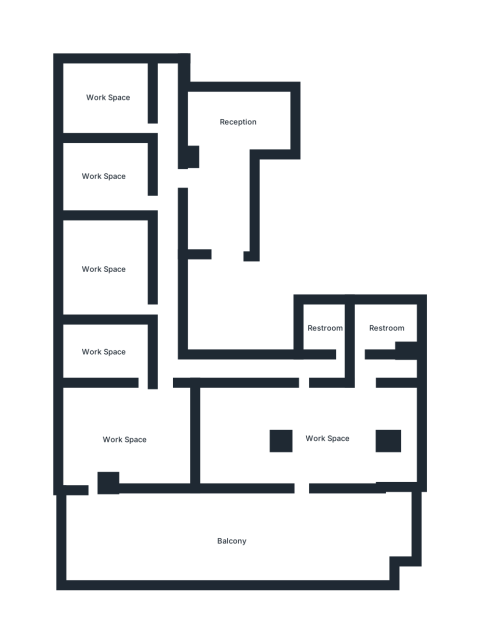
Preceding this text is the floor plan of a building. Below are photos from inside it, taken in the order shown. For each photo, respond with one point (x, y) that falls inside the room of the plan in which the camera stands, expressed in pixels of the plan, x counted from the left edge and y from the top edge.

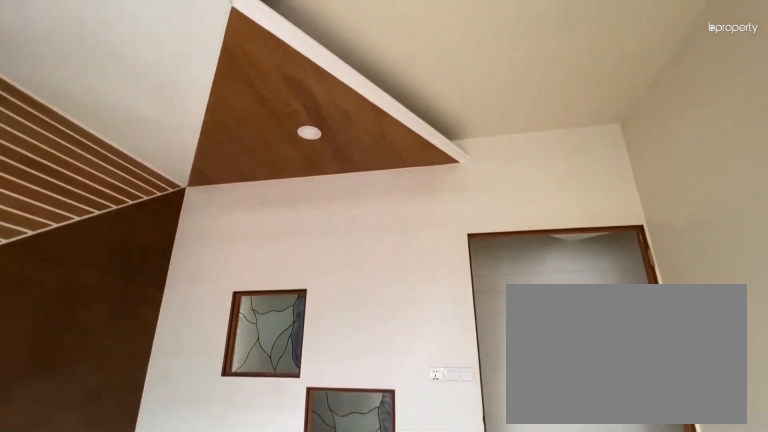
(107, 97)
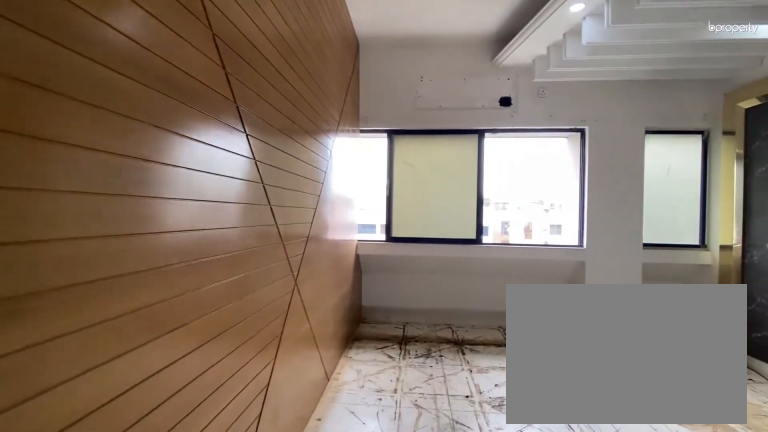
(140, 186)
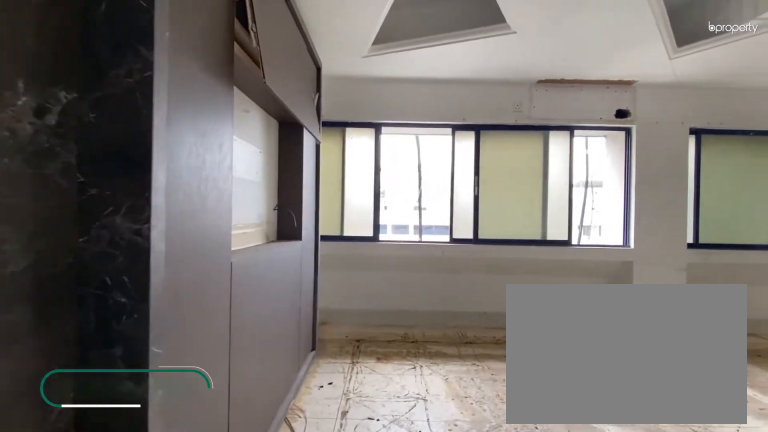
(104, 270)
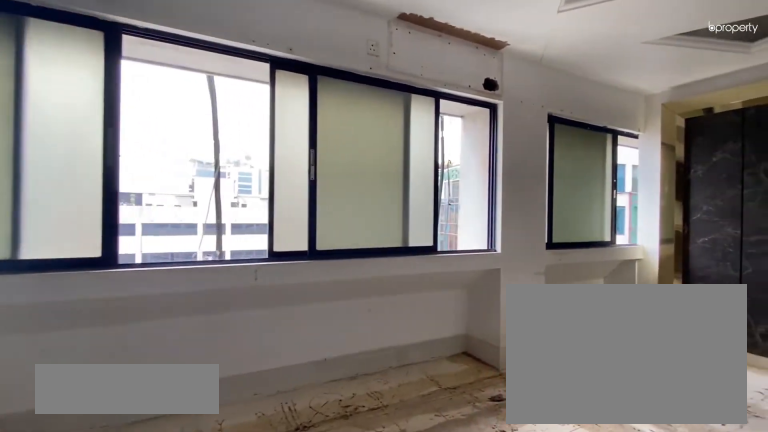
(104, 270)
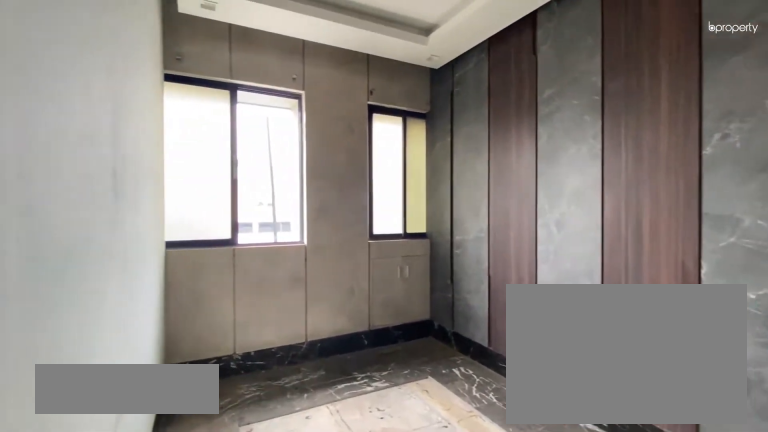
(103, 352)
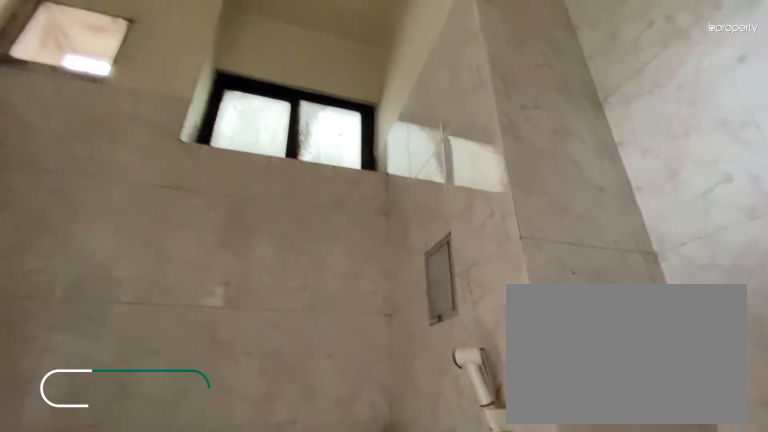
(381, 330)
